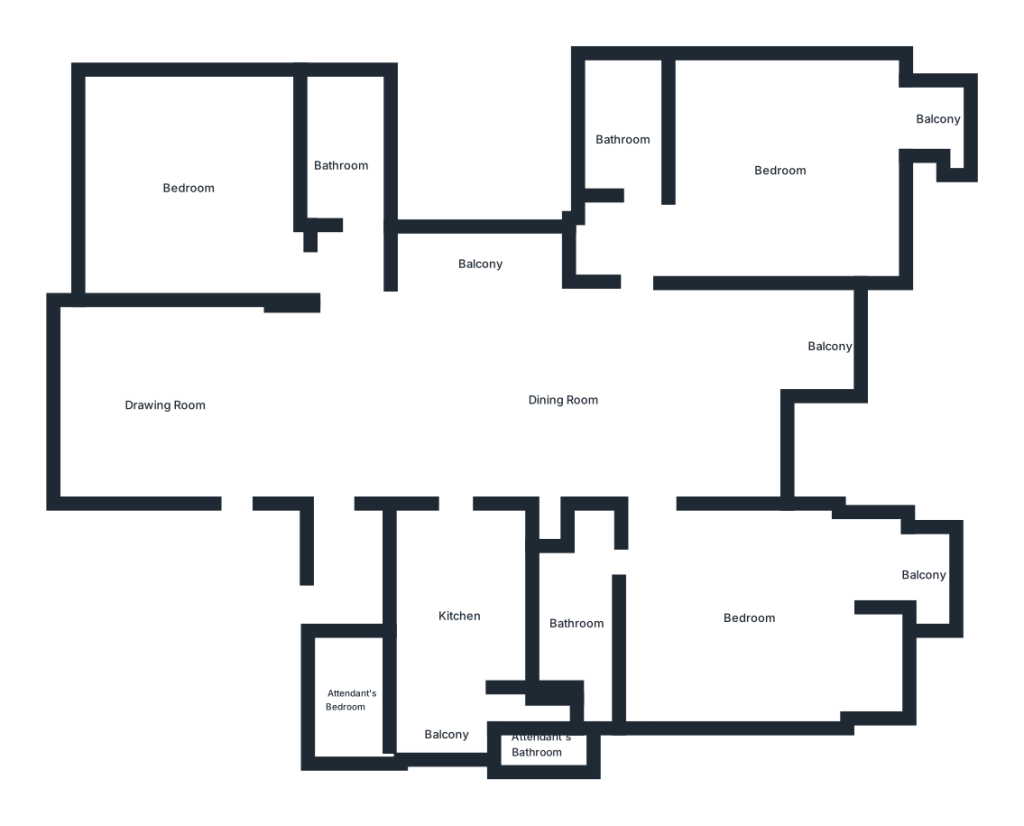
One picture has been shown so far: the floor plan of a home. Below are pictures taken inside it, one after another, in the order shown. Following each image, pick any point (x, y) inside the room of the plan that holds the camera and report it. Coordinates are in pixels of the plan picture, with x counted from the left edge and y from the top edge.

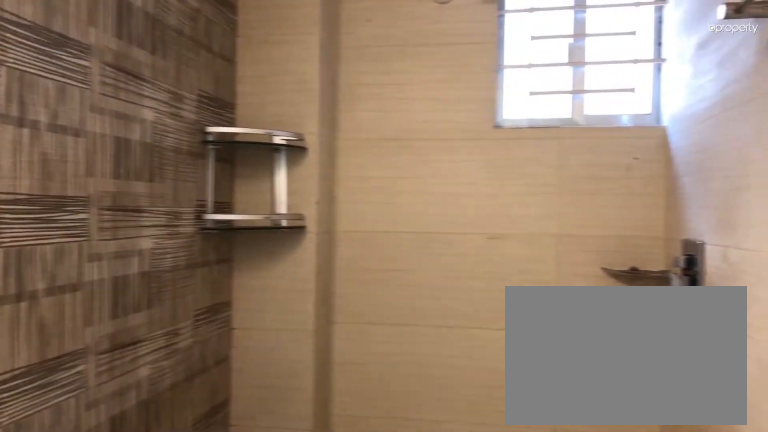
(344, 148)
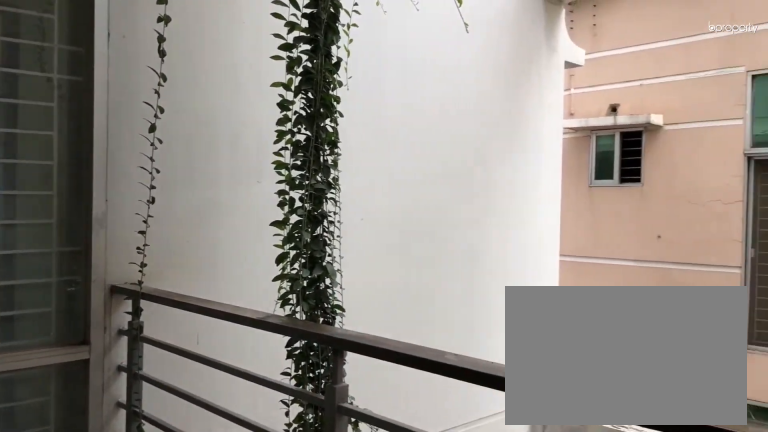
(474, 263)
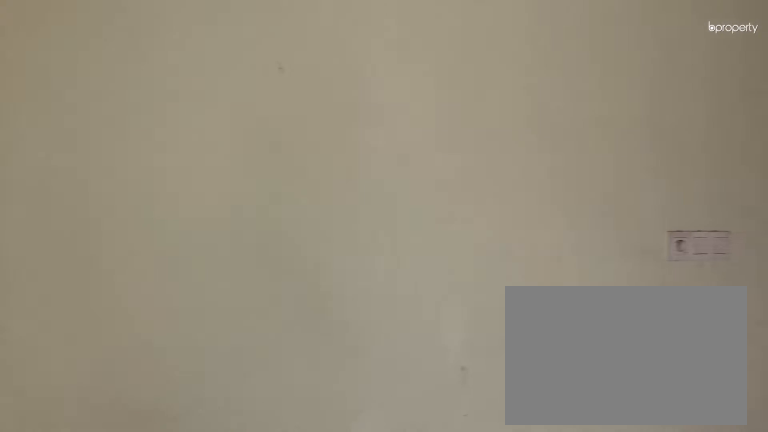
(782, 170)
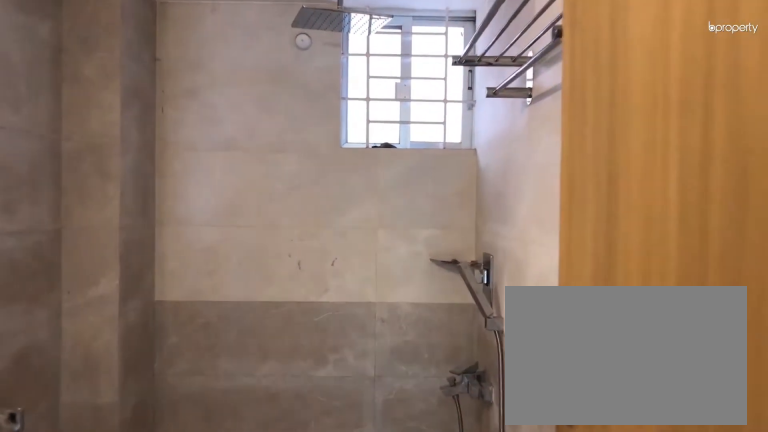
(622, 138)
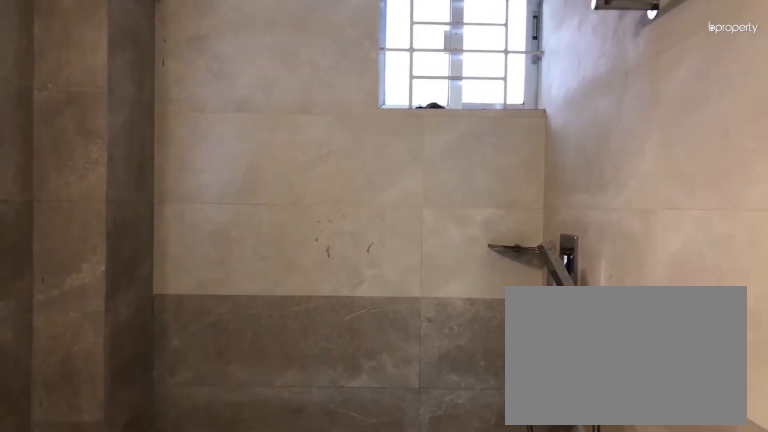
(622, 138)
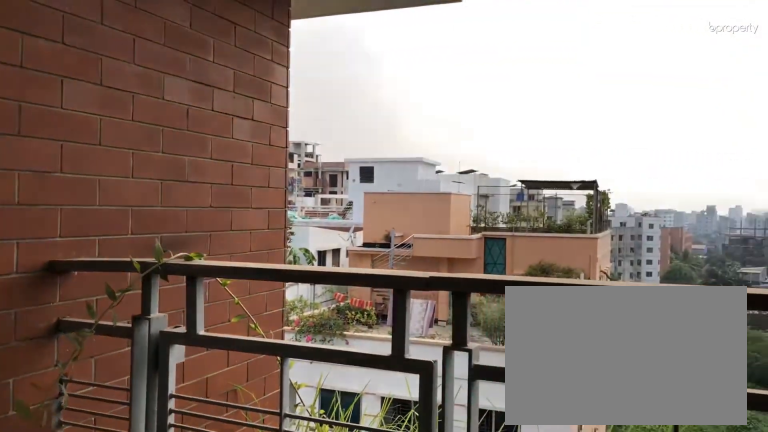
(827, 345)
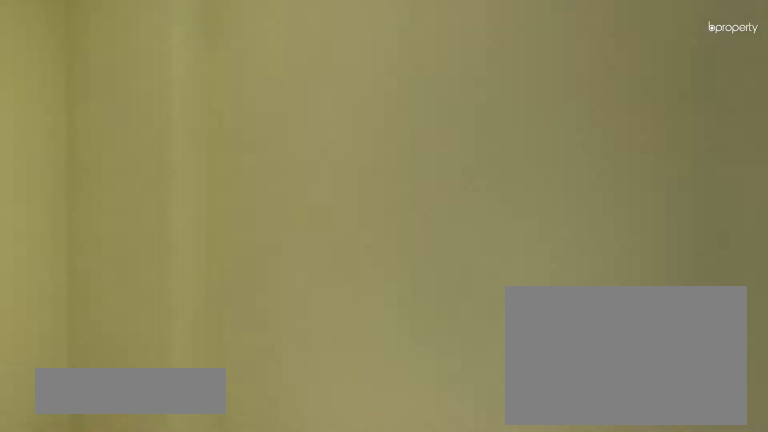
(741, 613)
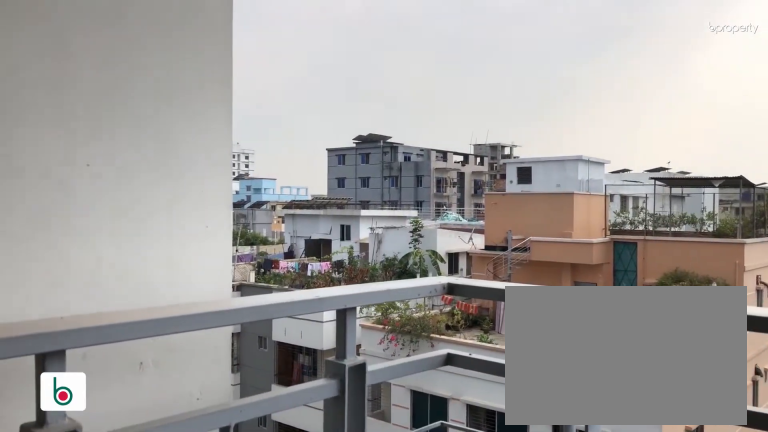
(923, 565)
